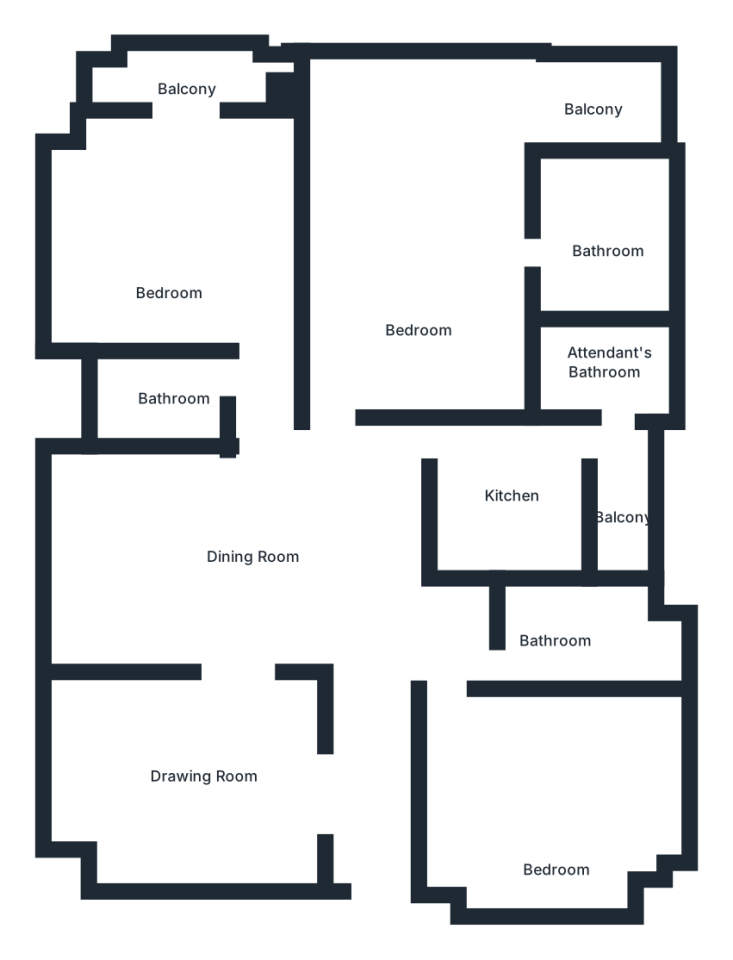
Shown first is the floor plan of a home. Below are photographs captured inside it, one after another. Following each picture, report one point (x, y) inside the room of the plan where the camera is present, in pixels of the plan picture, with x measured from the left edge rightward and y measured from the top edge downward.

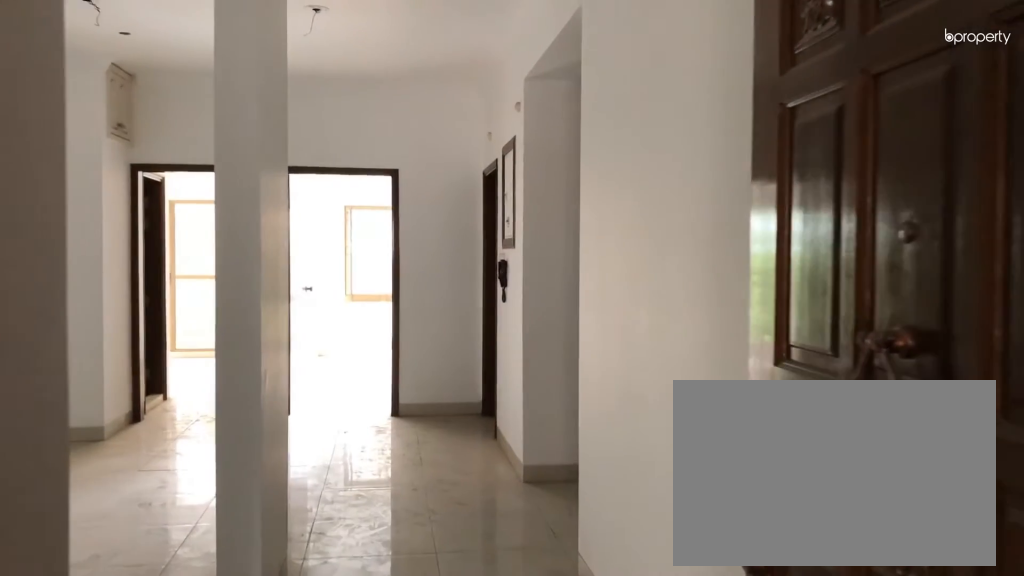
(373, 837)
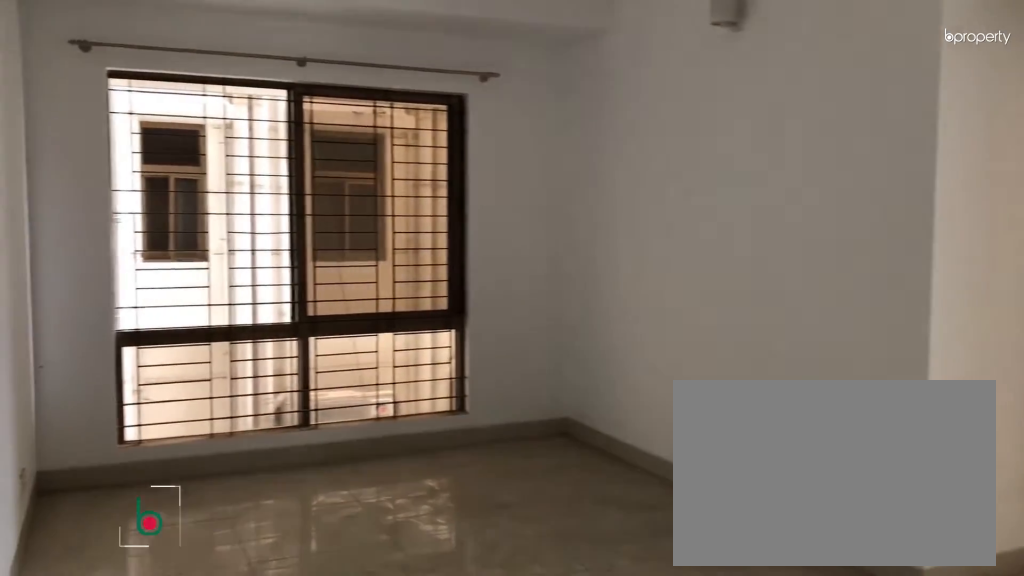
(254, 568)
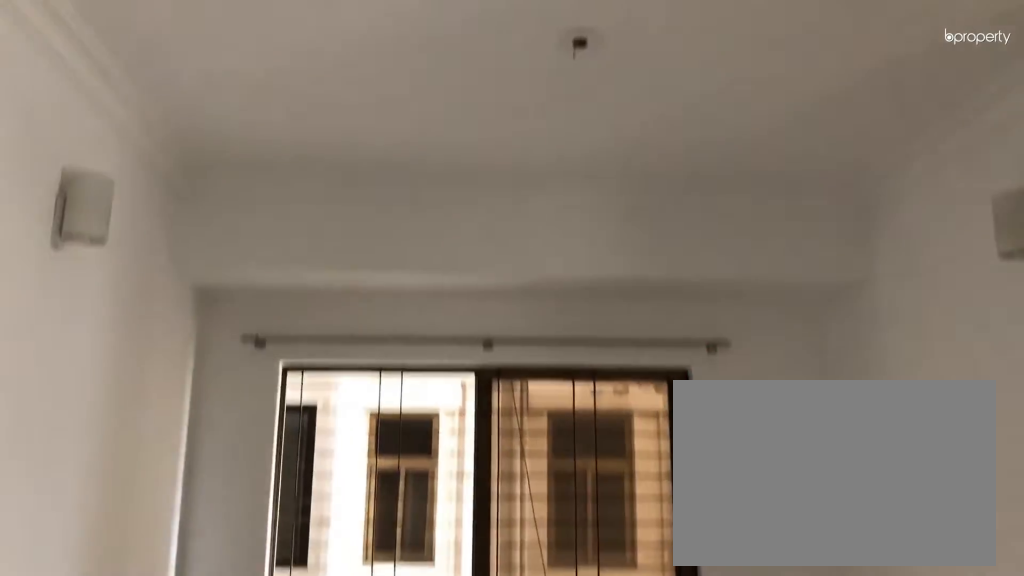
(254, 568)
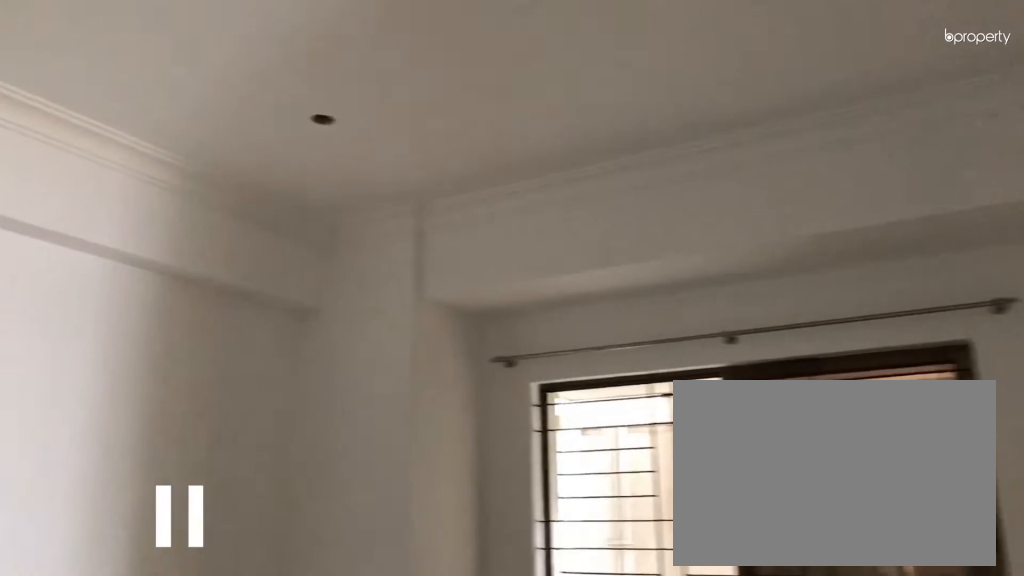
(208, 779)
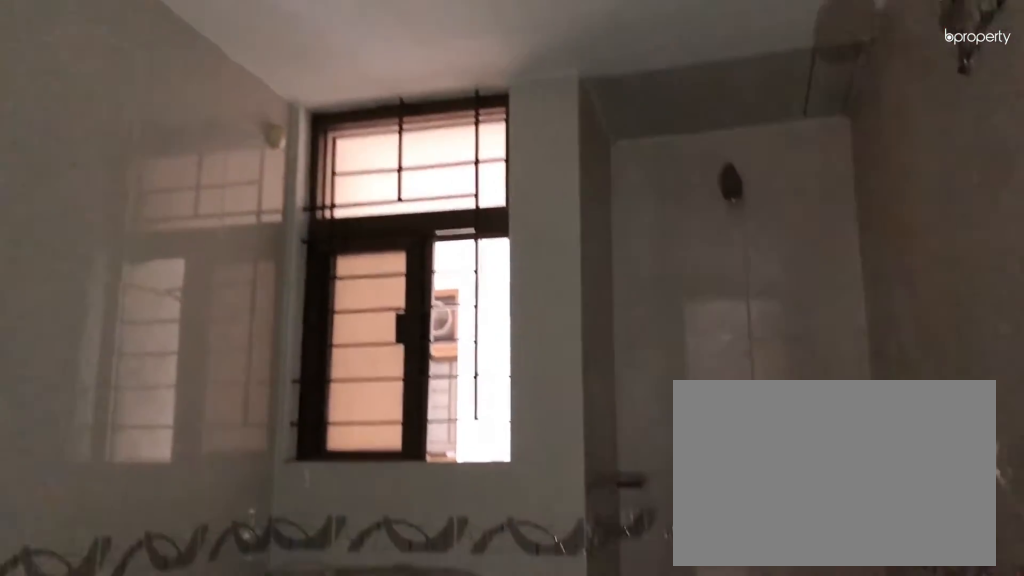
(563, 634)
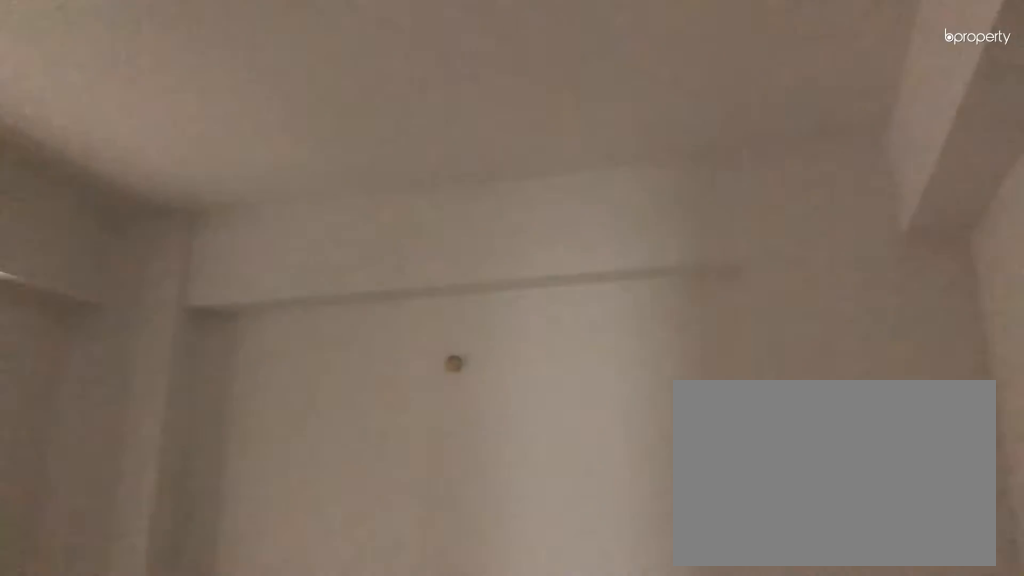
(556, 804)
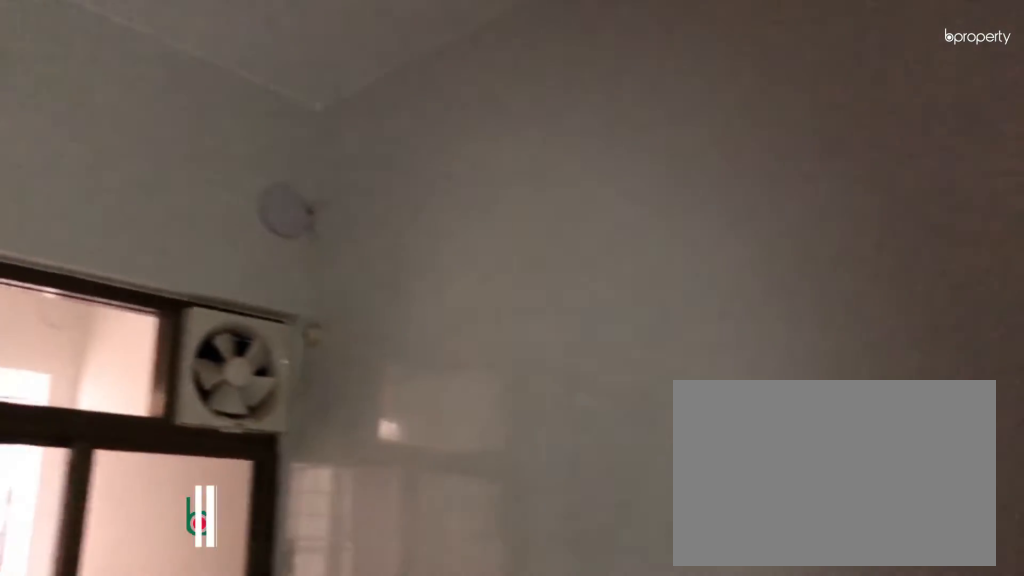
(510, 501)
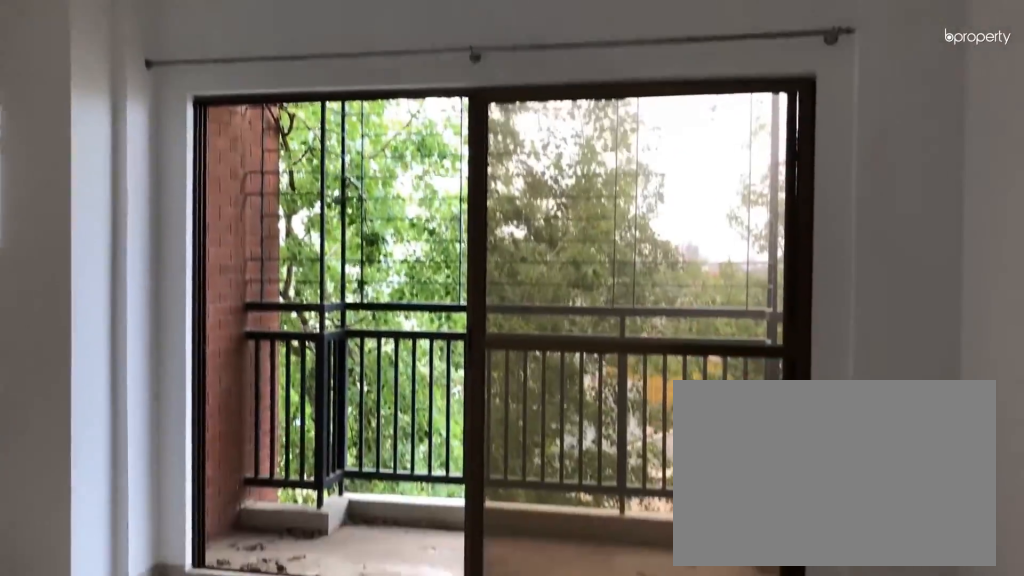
(169, 277)
